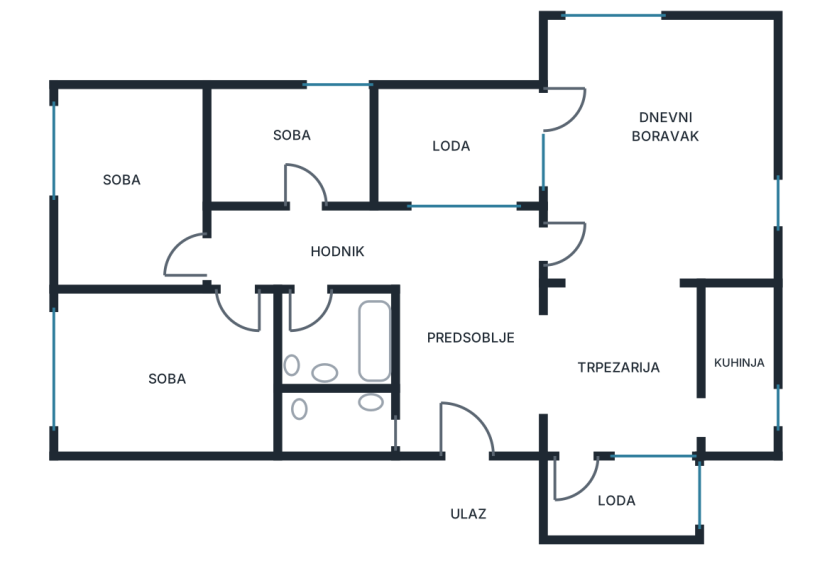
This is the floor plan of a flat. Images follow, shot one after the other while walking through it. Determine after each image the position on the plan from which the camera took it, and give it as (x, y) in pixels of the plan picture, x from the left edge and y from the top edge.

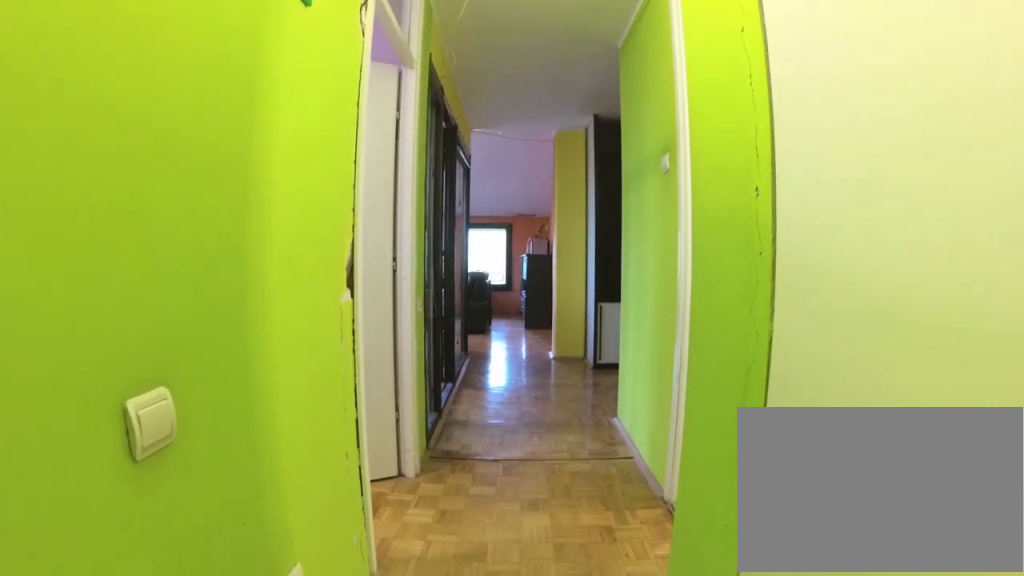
(205, 244)
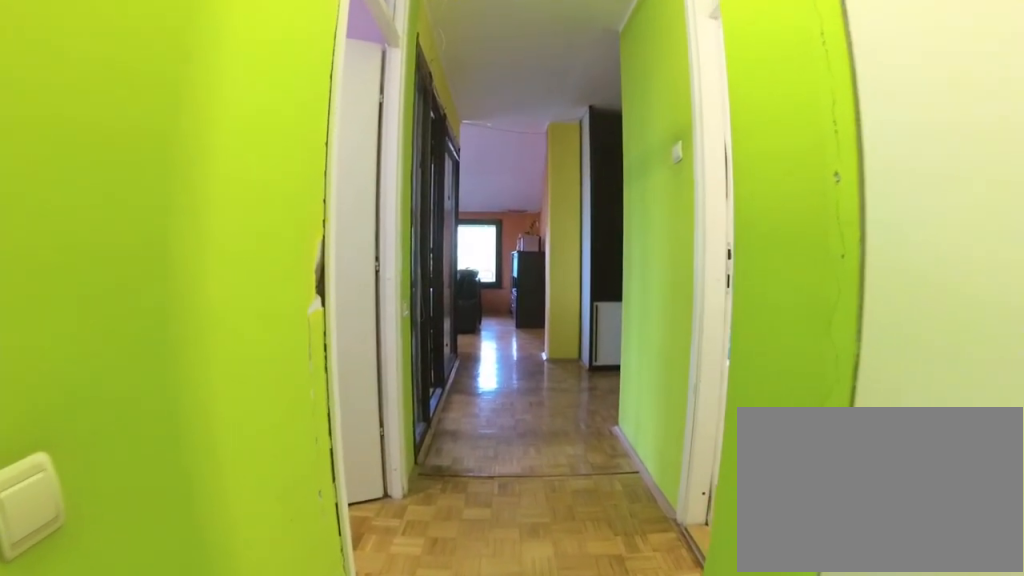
(229, 244)
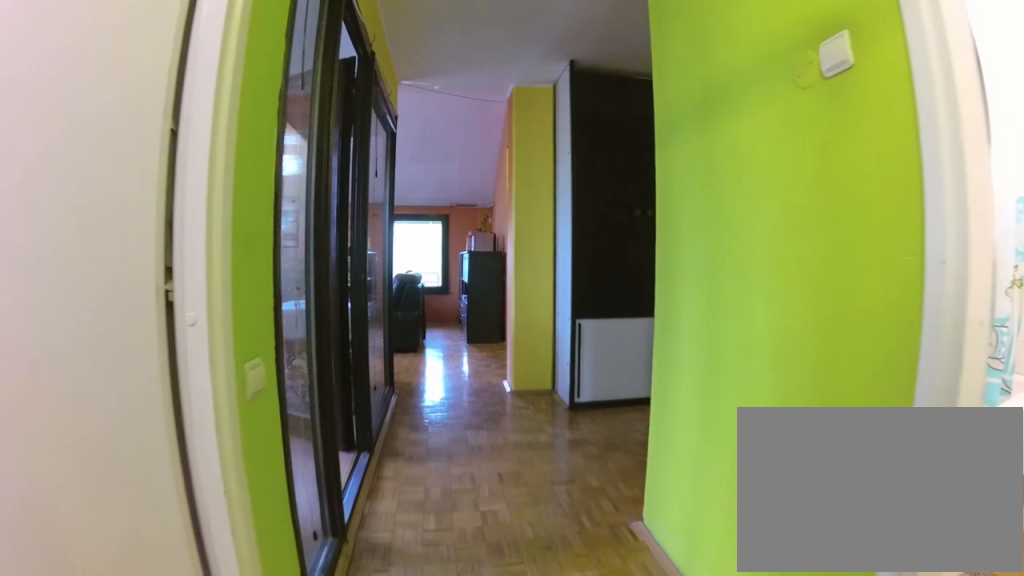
(287, 244)
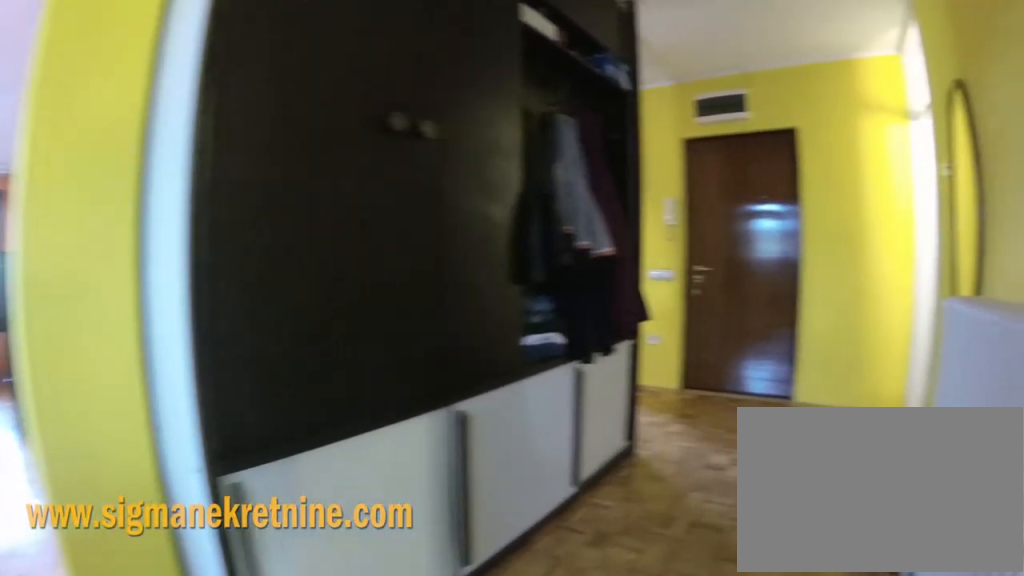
(446, 242)
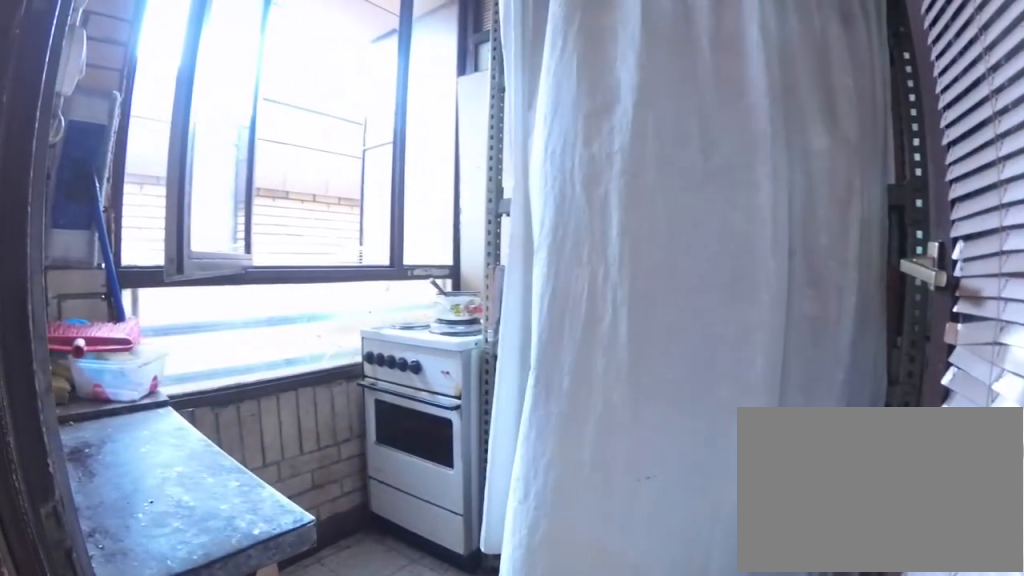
(571, 443)
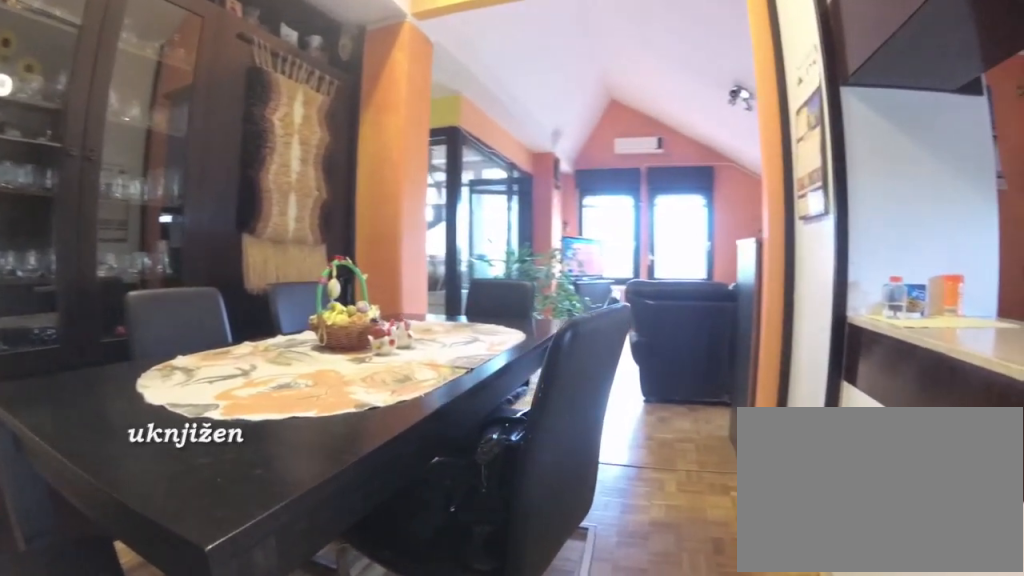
(688, 443)
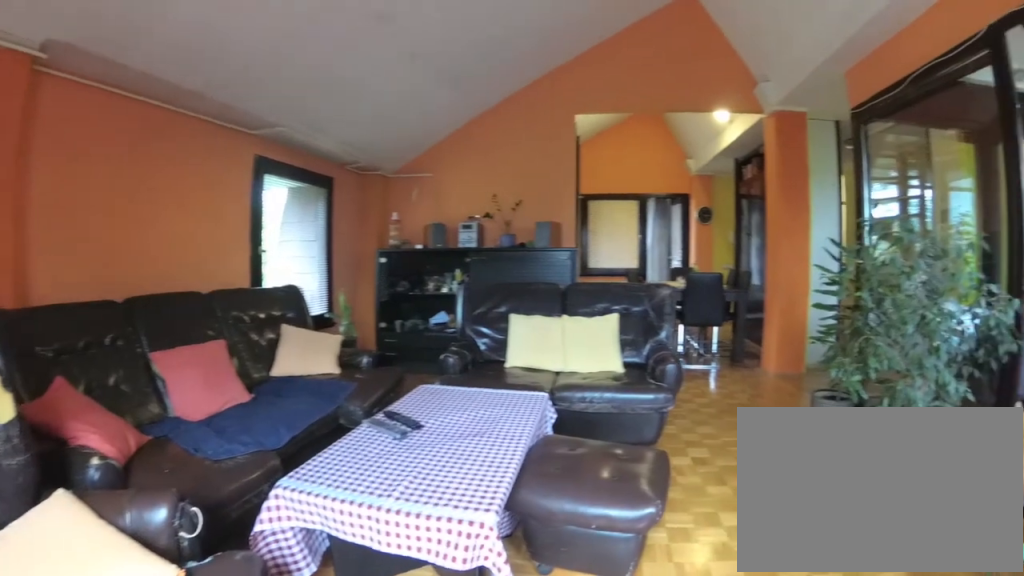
(637, 72)
